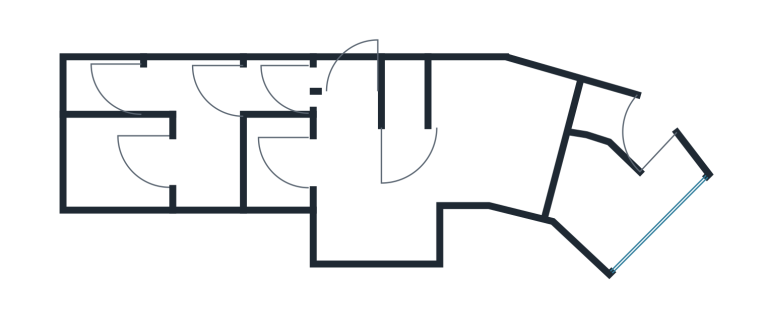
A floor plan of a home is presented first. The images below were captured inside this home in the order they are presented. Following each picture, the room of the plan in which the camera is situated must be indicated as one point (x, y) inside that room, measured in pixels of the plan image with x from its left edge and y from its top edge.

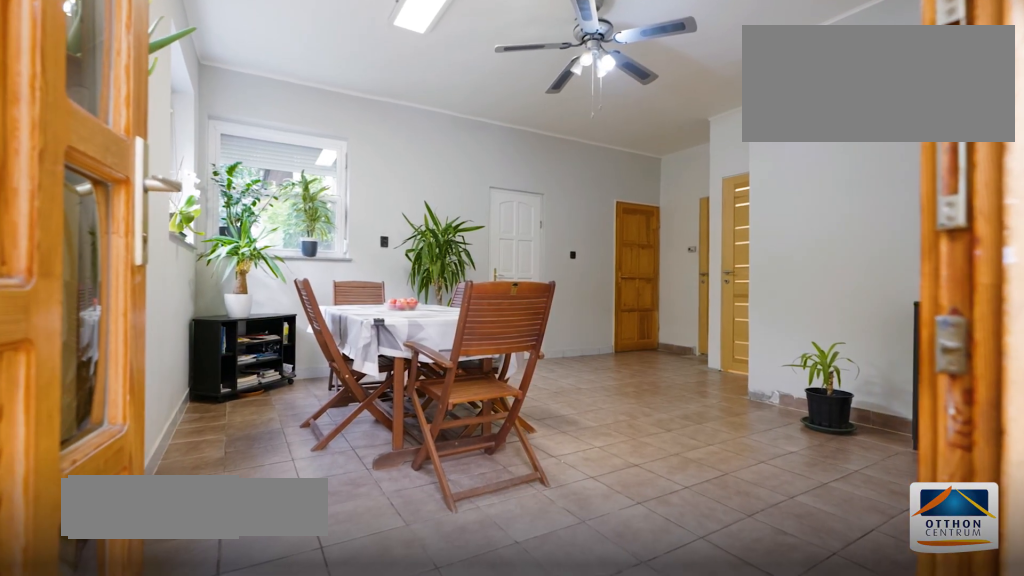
(374, 179)
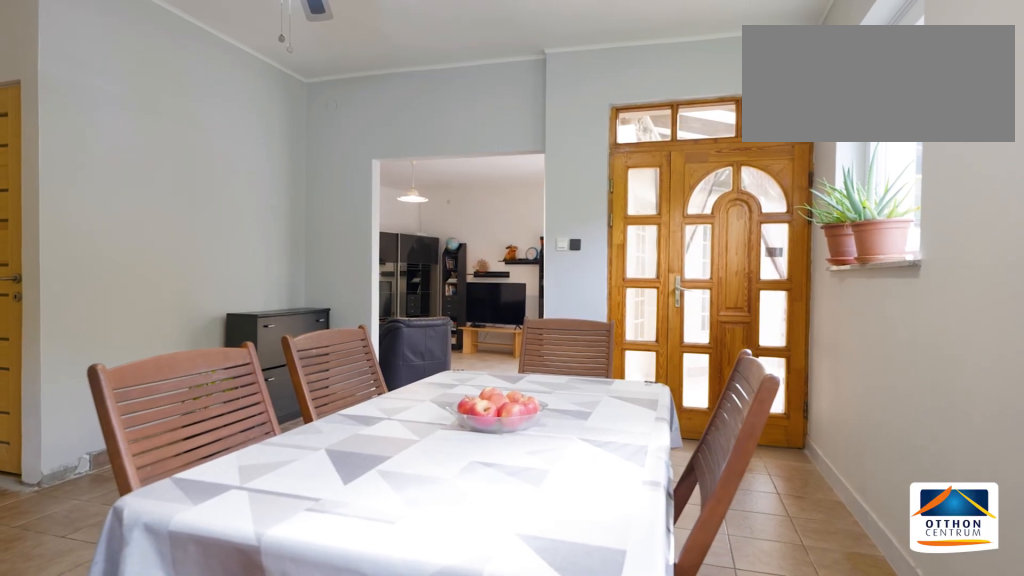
(374, 179)
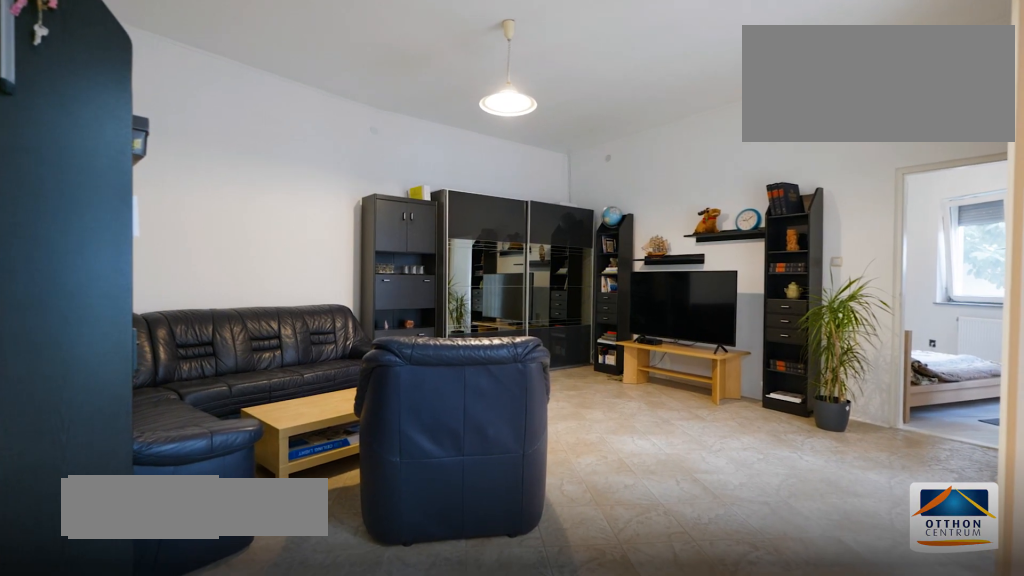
(491, 144)
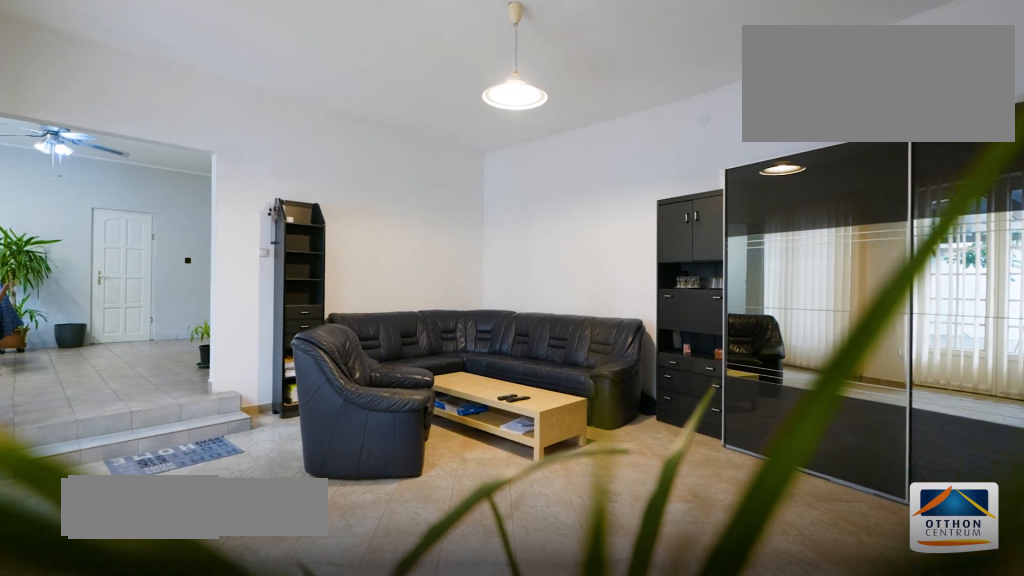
(491, 144)
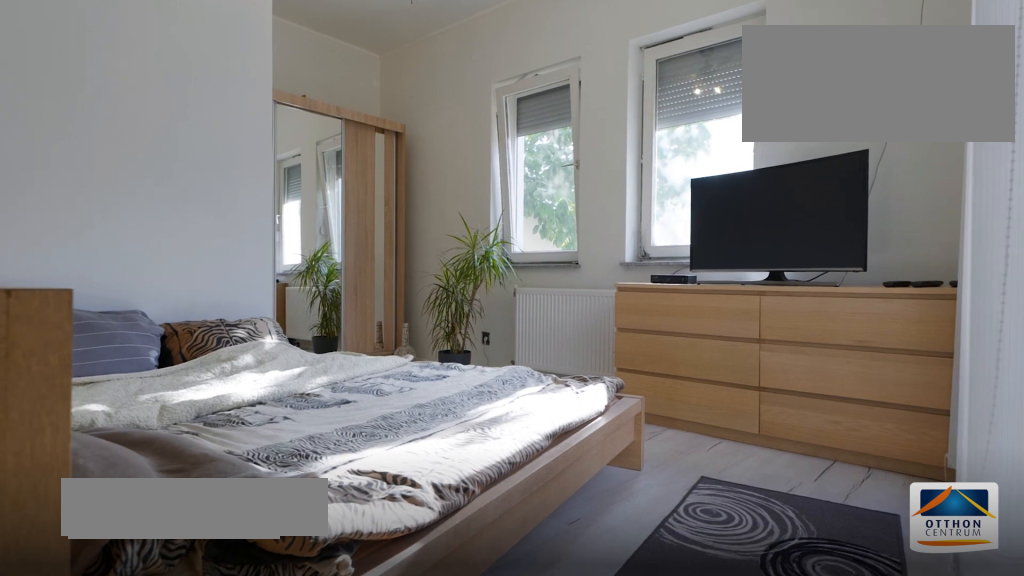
(604, 204)
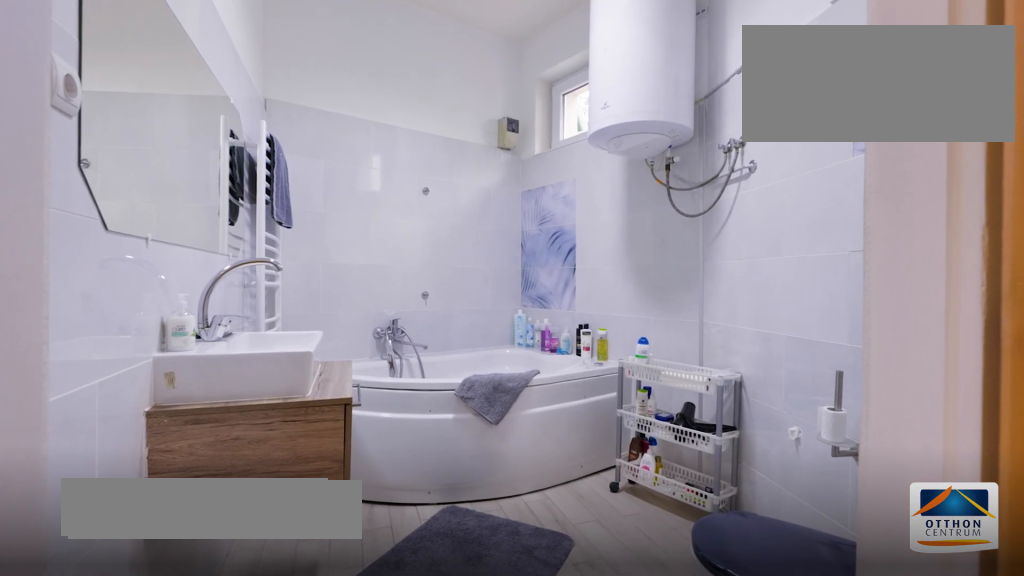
(617, 119)
